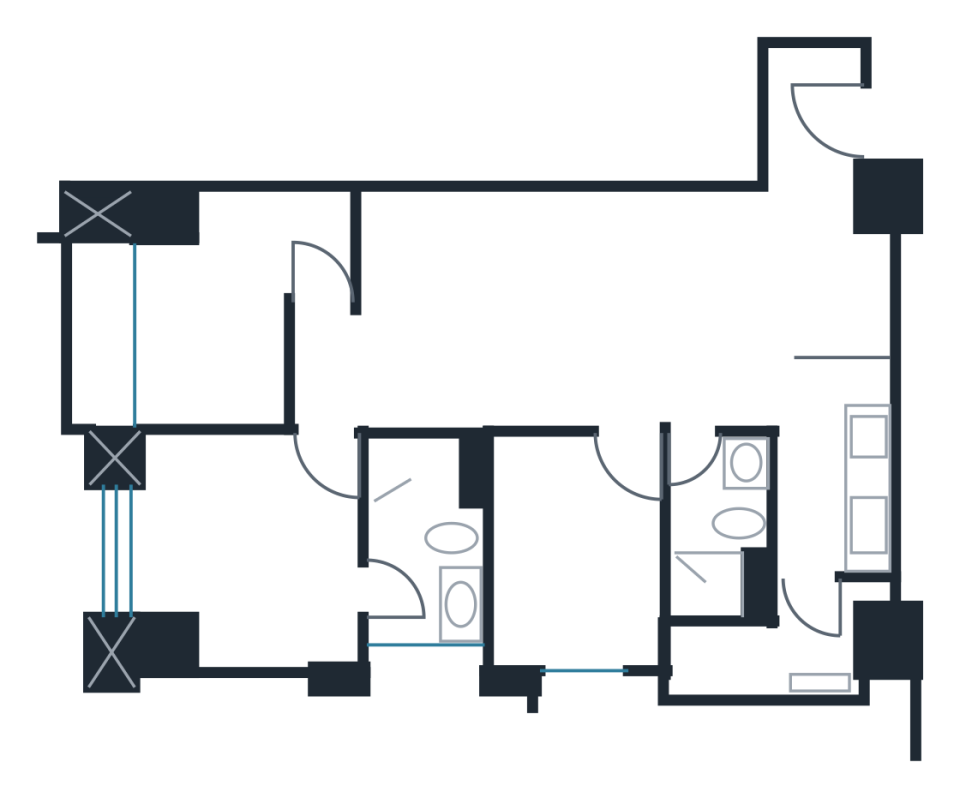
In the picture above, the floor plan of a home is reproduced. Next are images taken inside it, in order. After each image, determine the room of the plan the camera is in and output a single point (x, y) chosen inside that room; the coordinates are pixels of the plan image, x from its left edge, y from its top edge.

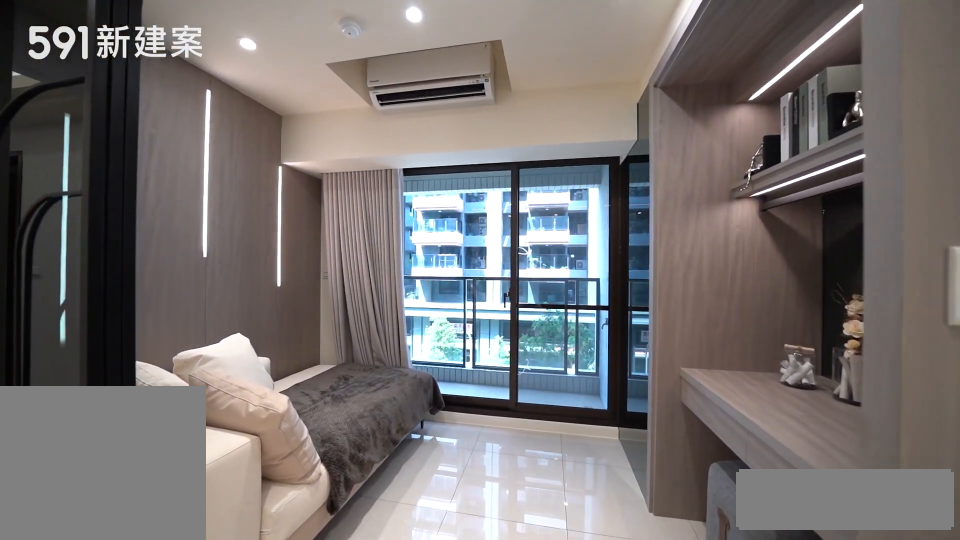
(240, 307)
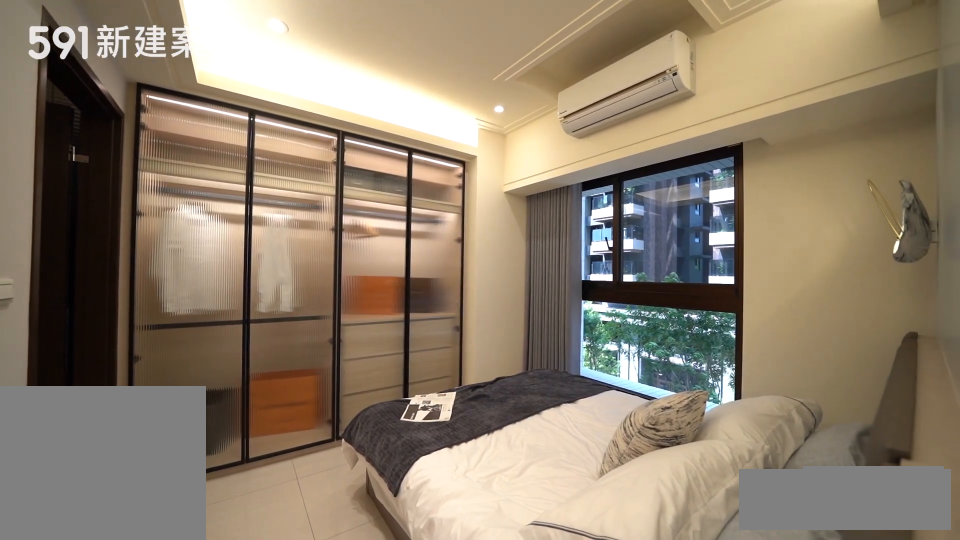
(242, 557)
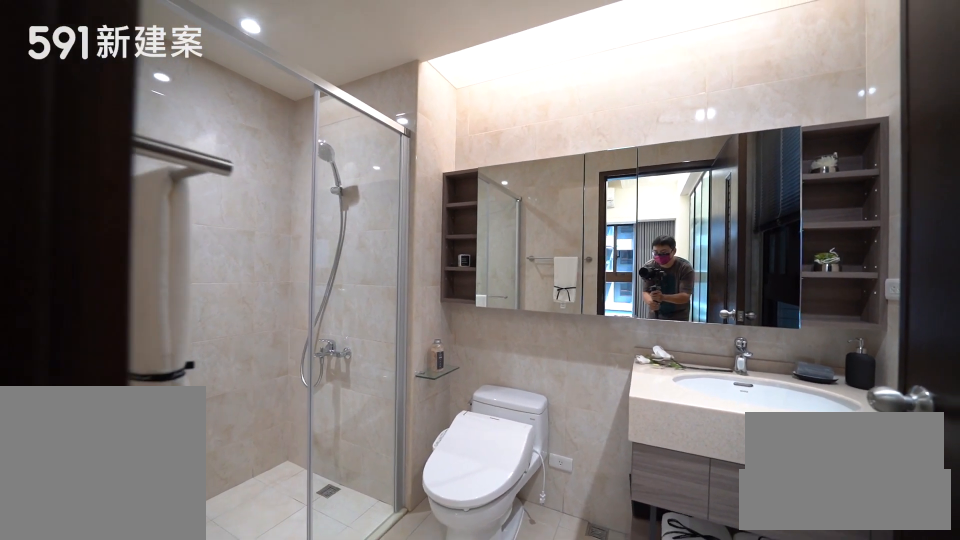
(423, 548)
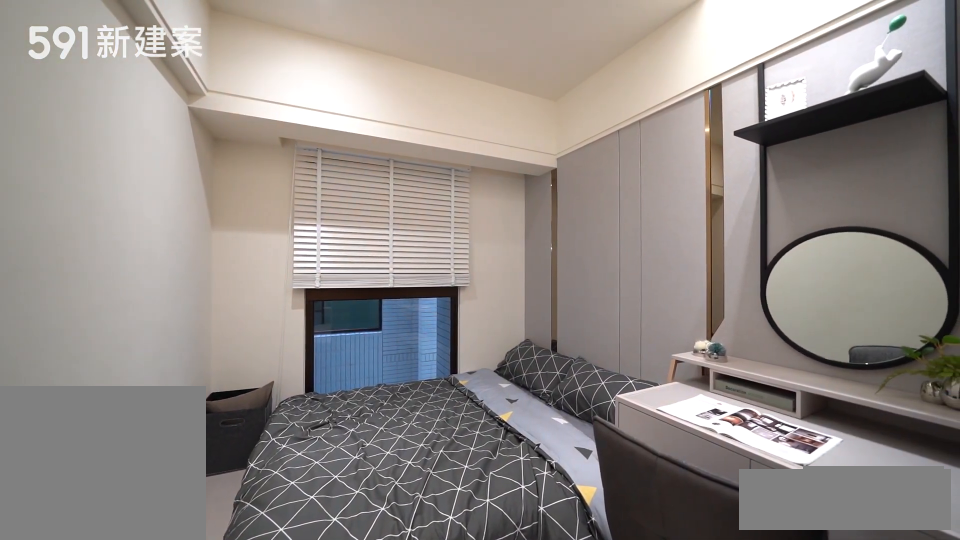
(572, 558)
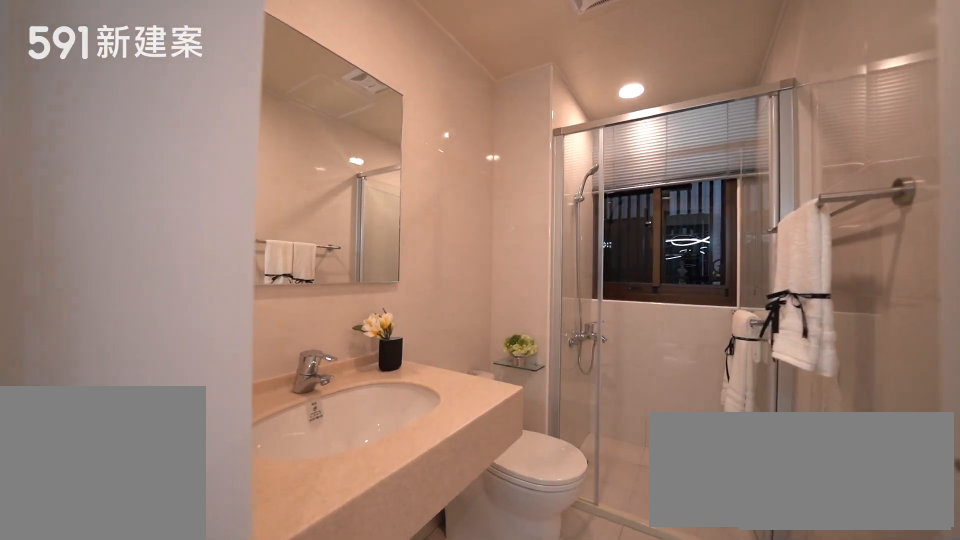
(723, 534)
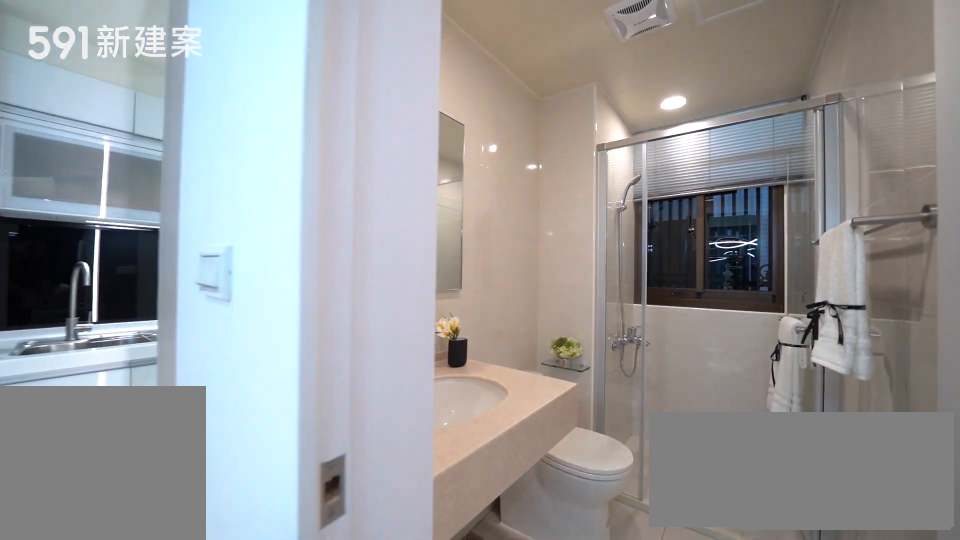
(723, 534)
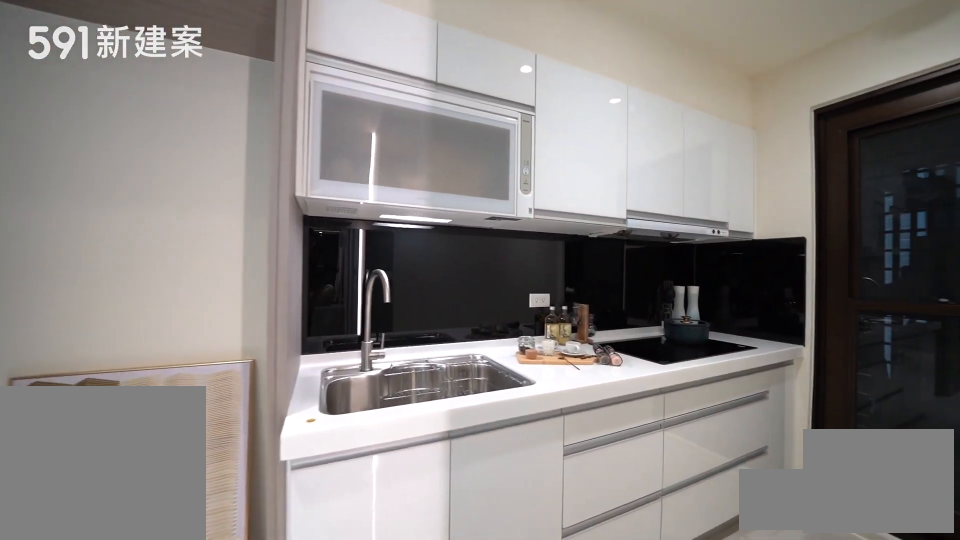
(824, 470)
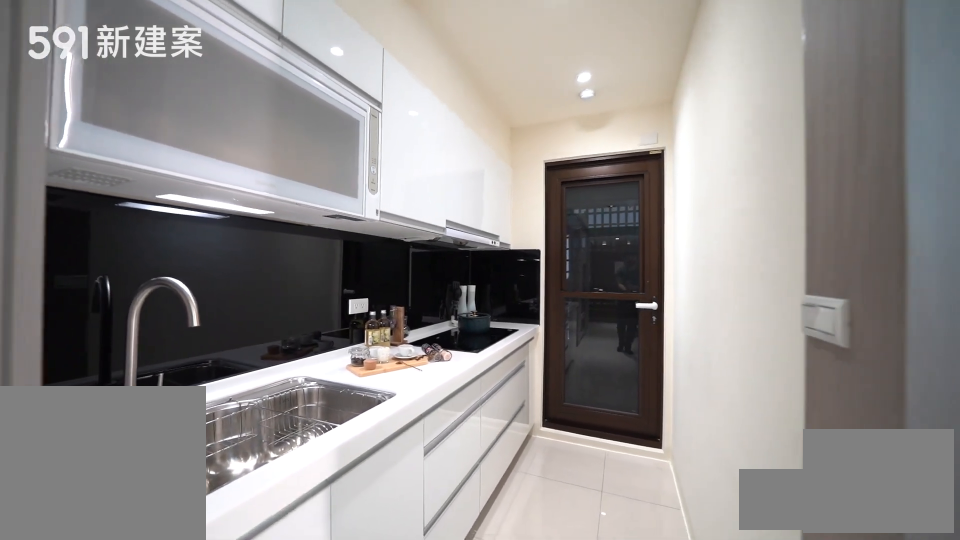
(824, 470)
